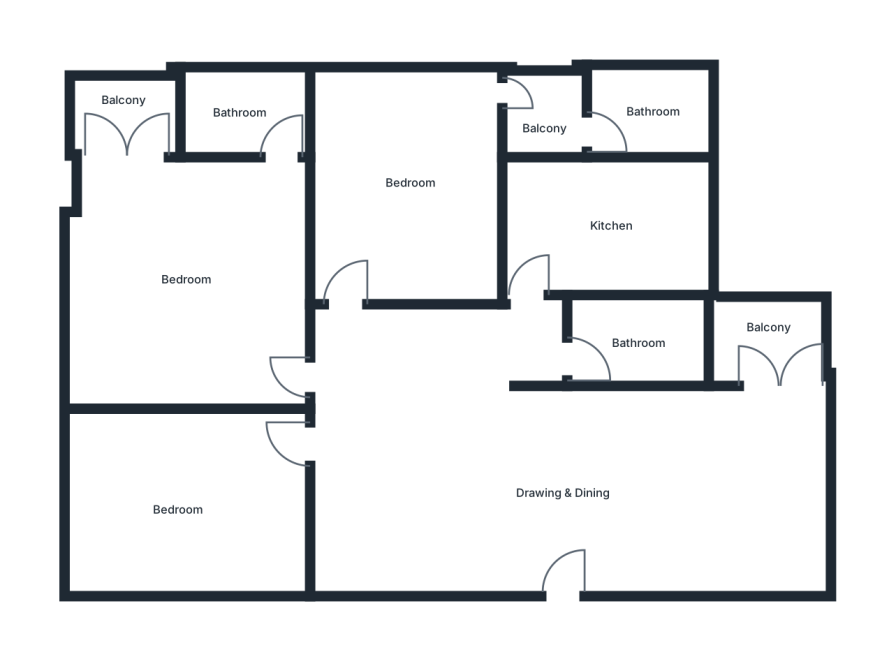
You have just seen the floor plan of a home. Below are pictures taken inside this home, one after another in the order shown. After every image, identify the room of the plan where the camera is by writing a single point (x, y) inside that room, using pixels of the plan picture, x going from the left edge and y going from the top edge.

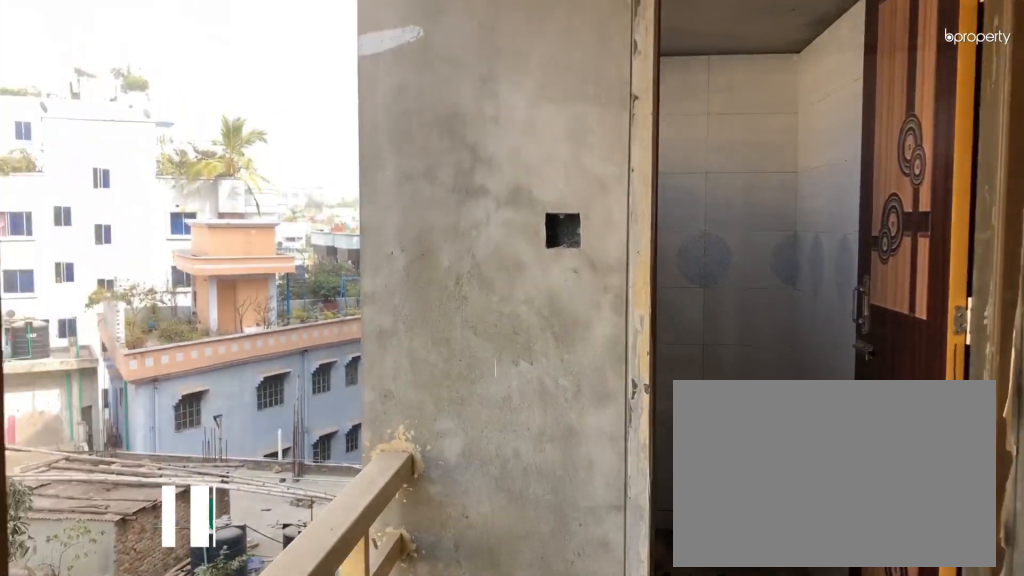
(543, 116)
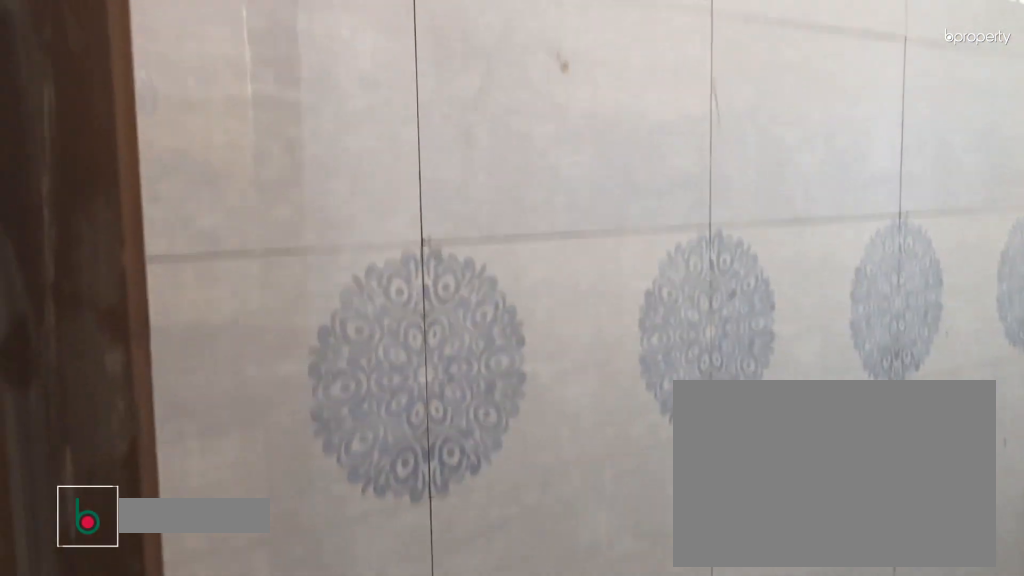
(652, 112)
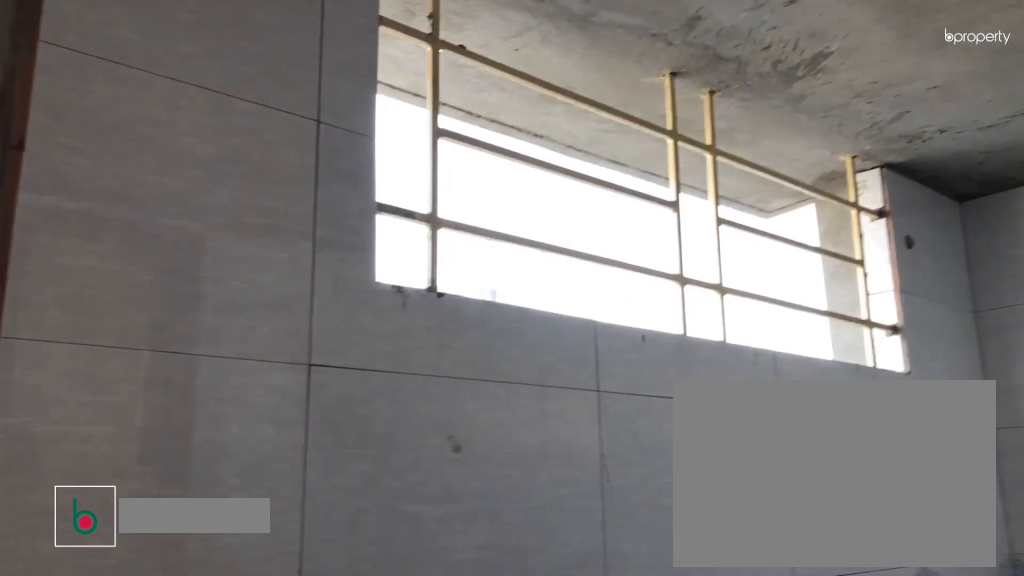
(652, 112)
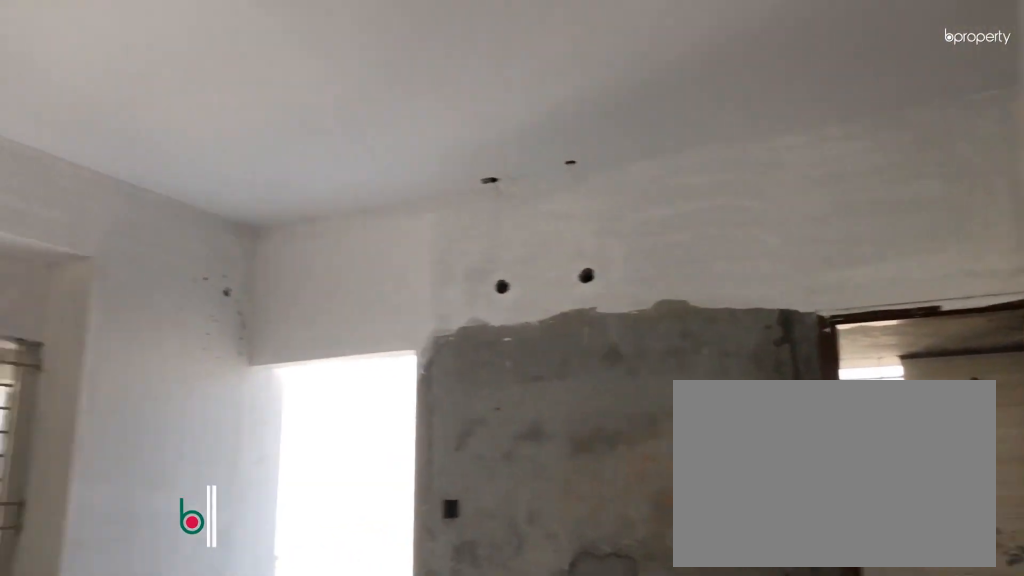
(189, 284)
